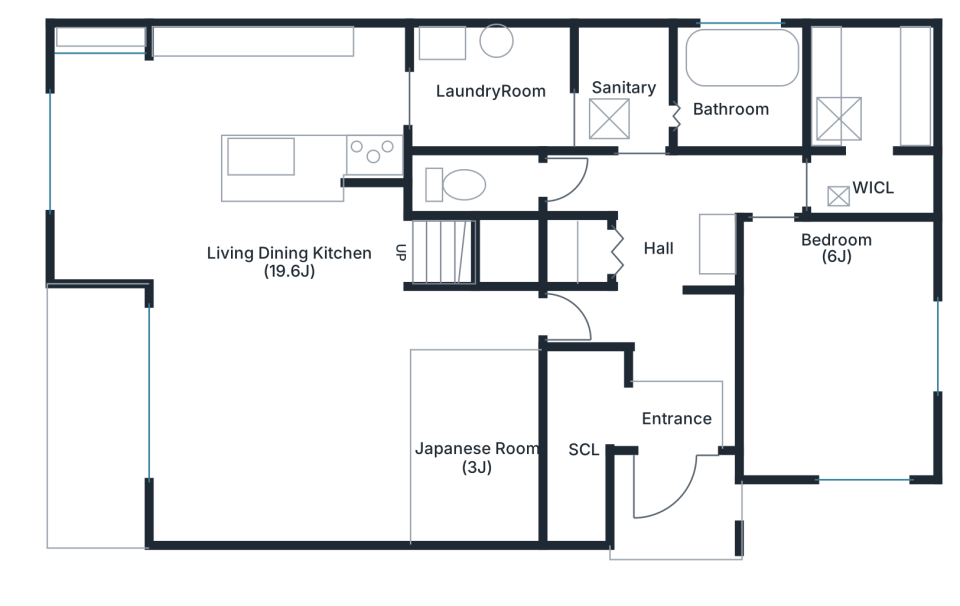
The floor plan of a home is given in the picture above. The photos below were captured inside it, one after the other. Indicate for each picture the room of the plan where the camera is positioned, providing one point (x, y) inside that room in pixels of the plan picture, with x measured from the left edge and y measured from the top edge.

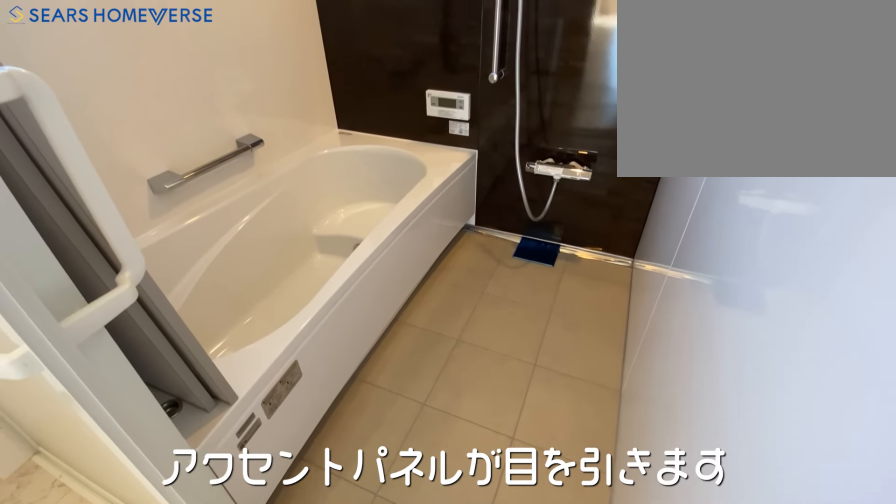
(746, 95)
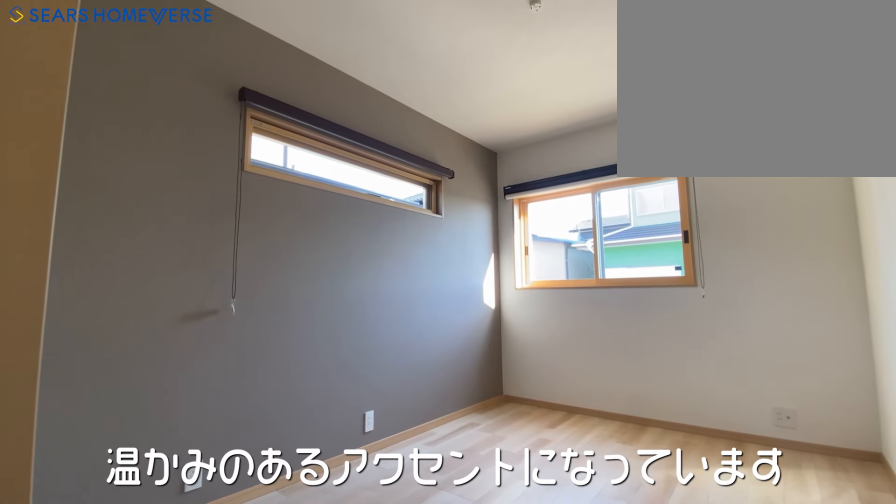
(842, 350)
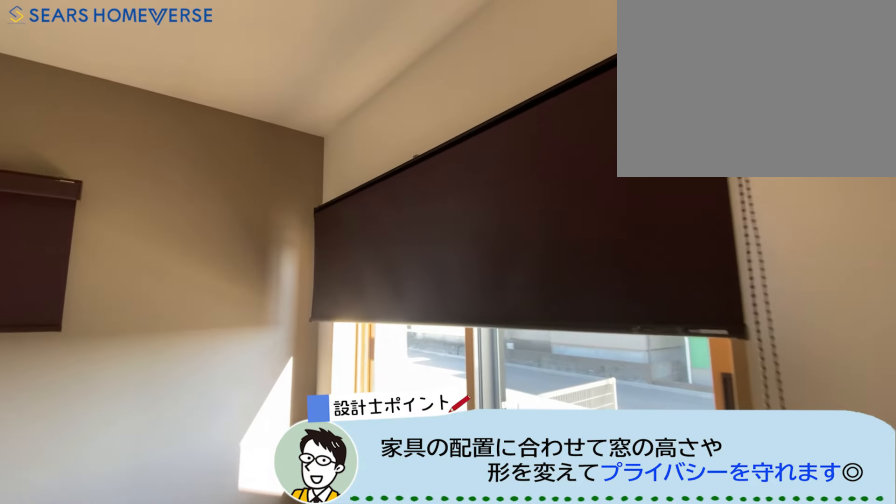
(842, 350)
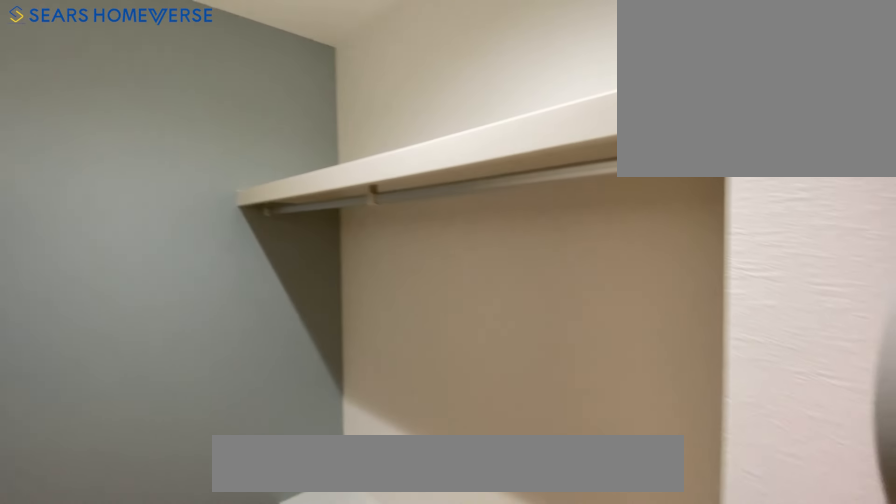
(872, 105)
